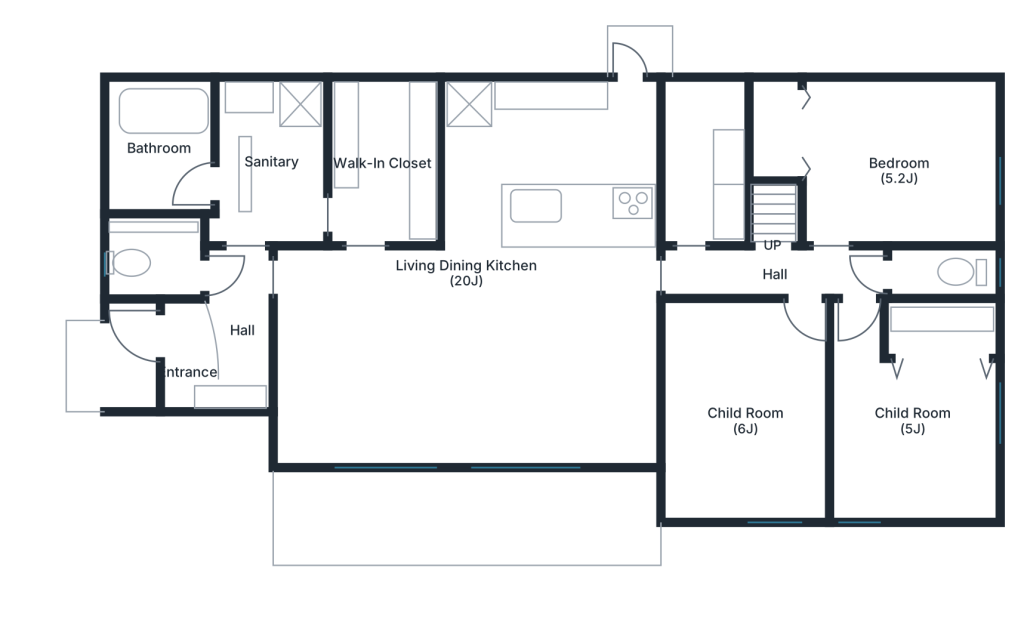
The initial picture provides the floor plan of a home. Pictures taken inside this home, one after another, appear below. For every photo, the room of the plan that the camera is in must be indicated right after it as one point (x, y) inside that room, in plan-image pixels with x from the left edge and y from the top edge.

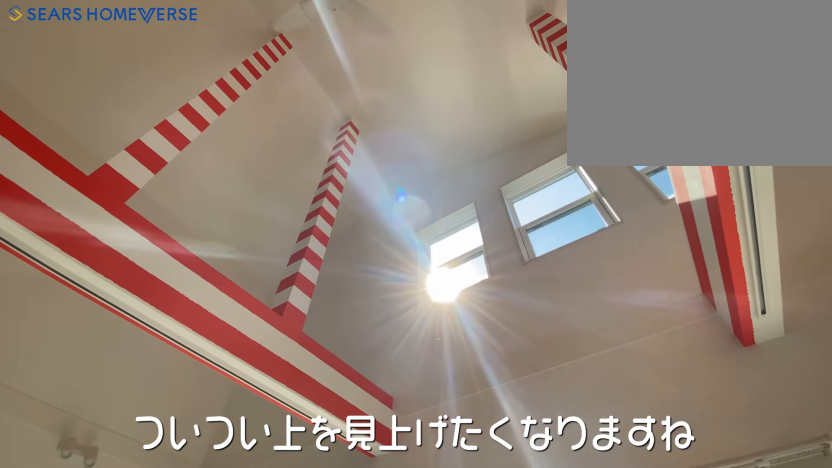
(468, 355)
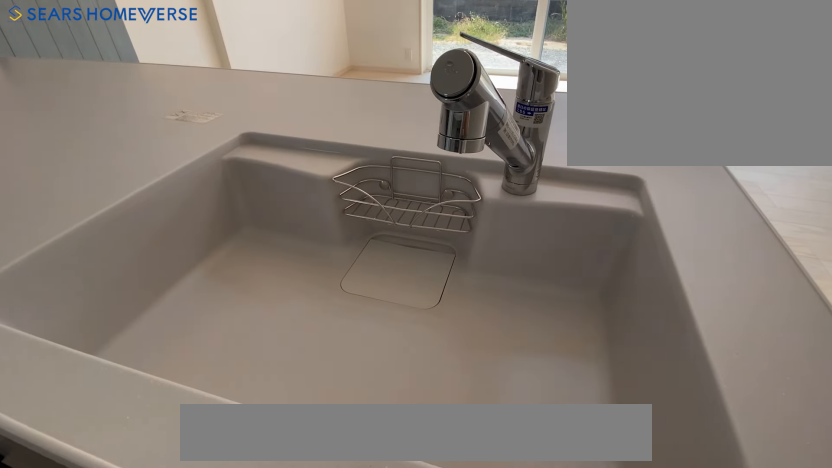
(563, 152)
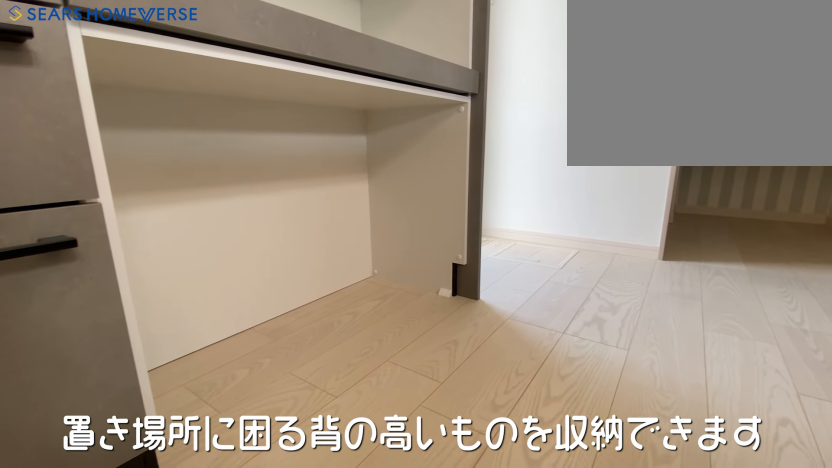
(563, 151)
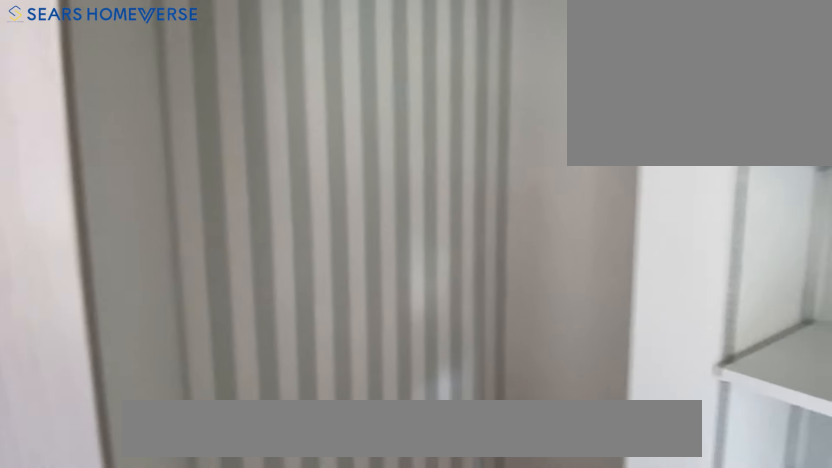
(703, 160)
